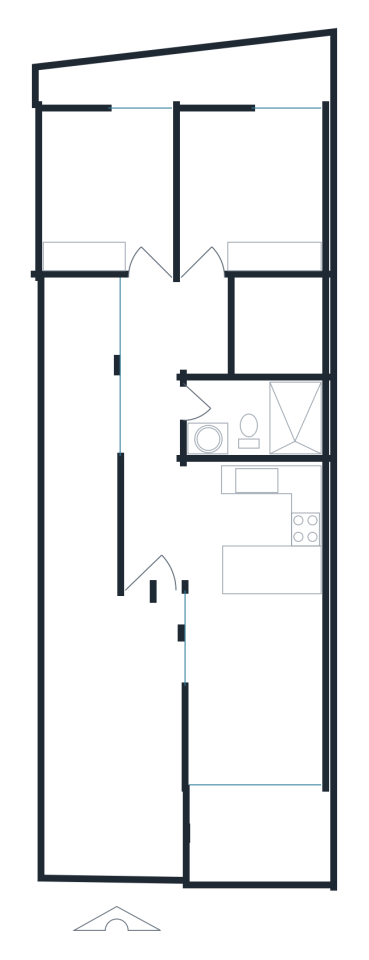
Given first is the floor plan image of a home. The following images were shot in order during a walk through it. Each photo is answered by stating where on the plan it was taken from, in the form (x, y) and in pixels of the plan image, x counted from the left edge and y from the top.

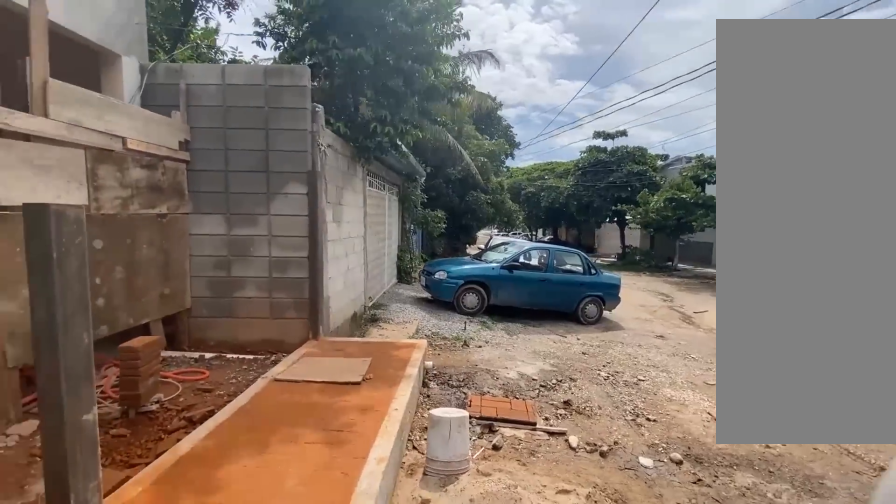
(66, 871)
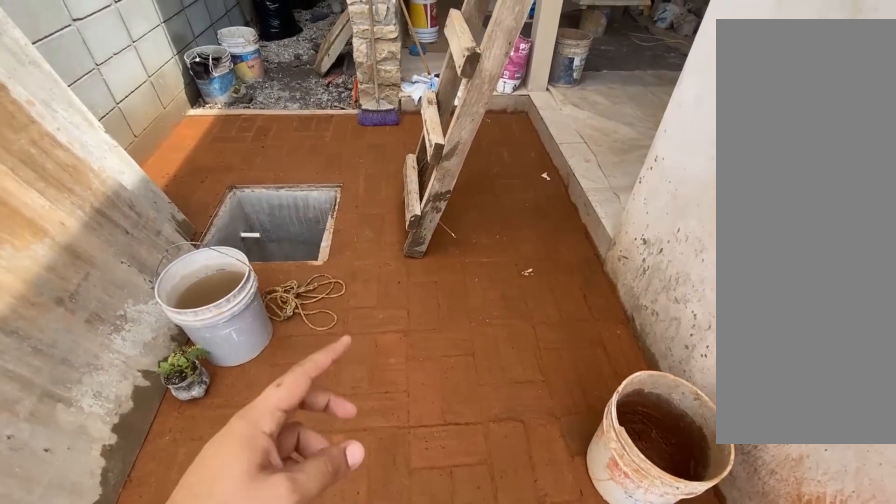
(112, 821)
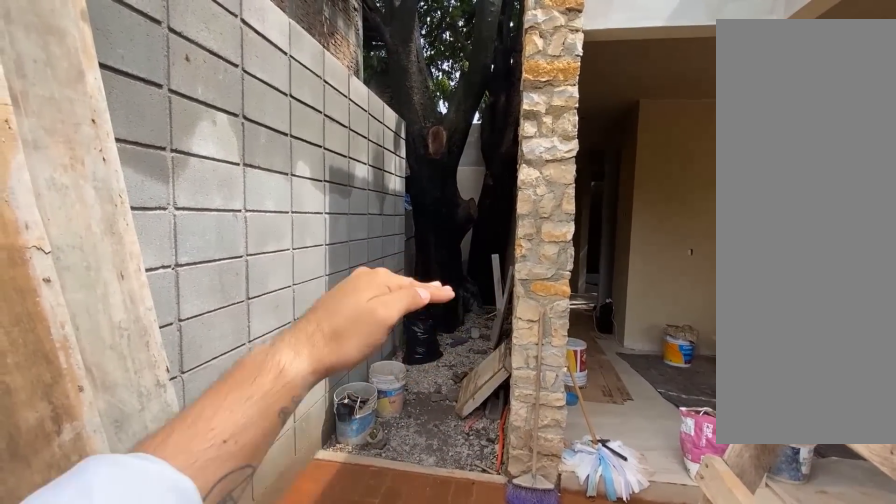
(112, 697)
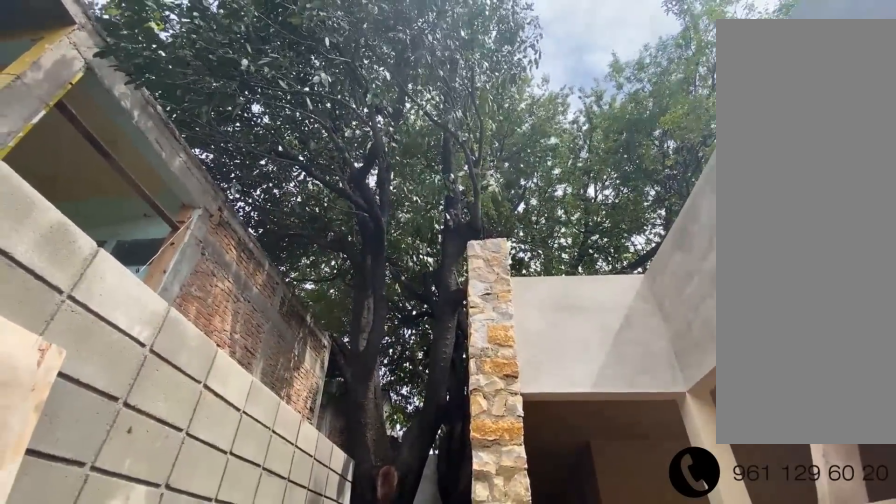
(115, 697)
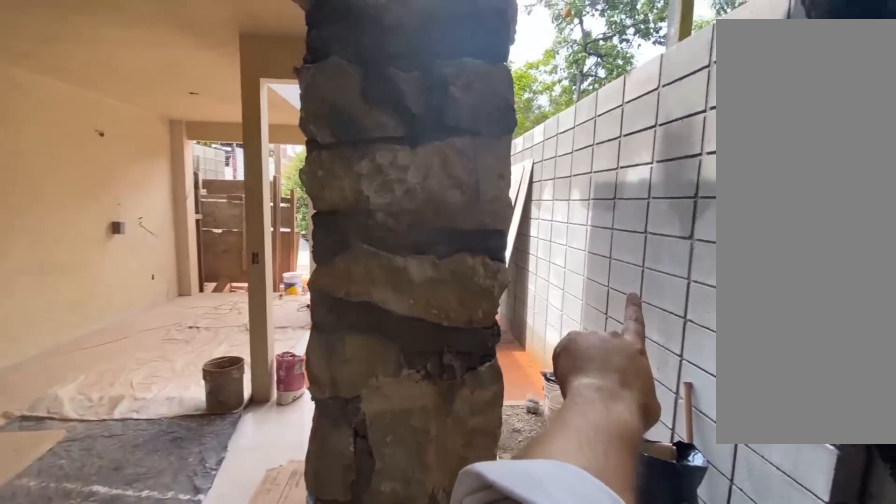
(132, 416)
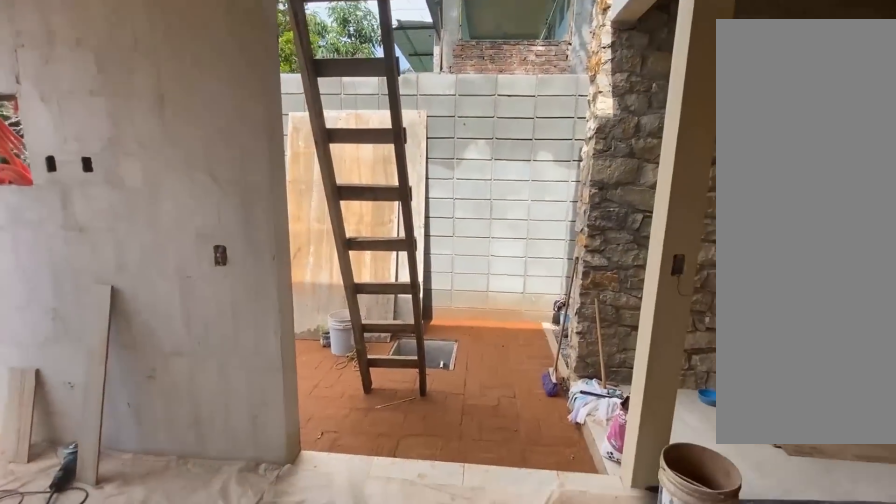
(247, 694)
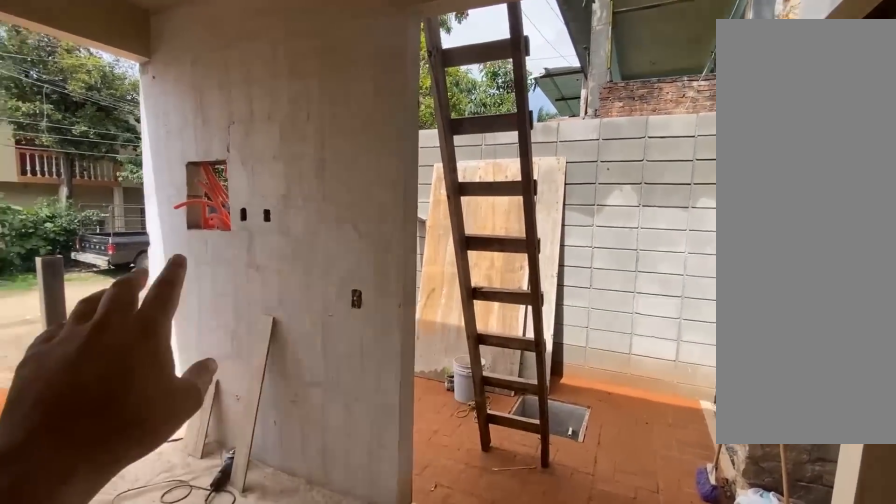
(247, 694)
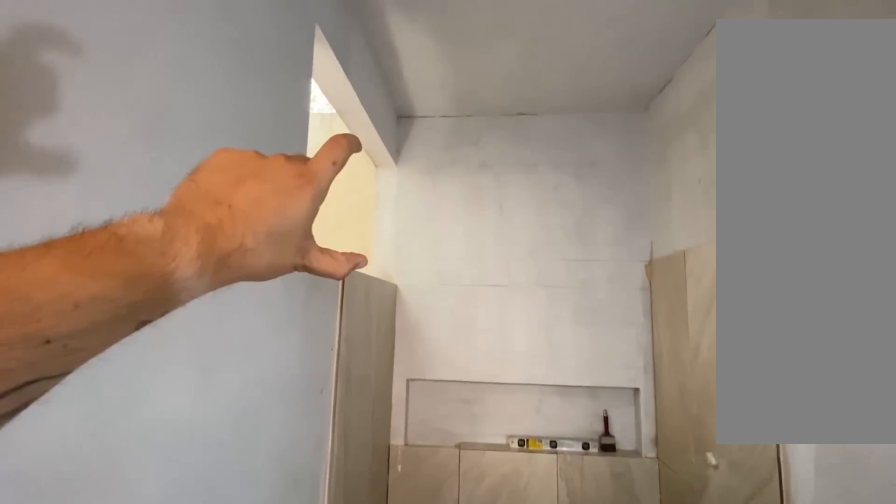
(158, 406)
